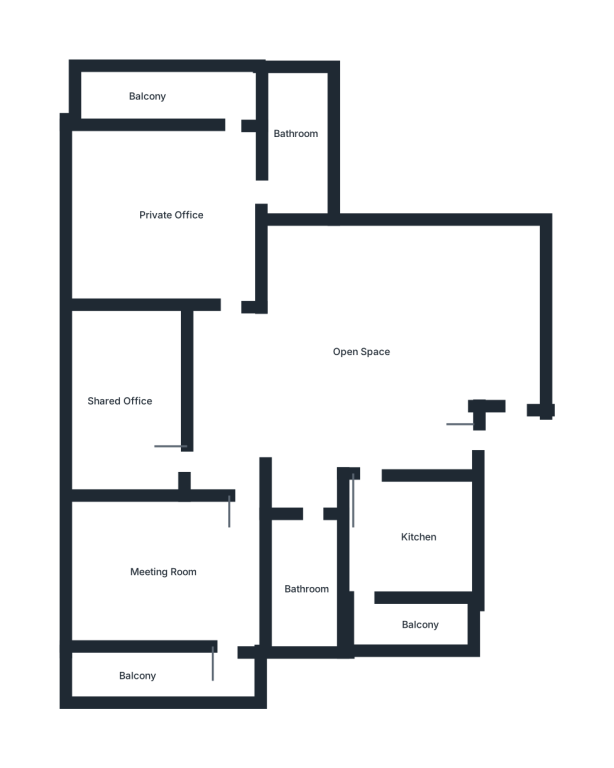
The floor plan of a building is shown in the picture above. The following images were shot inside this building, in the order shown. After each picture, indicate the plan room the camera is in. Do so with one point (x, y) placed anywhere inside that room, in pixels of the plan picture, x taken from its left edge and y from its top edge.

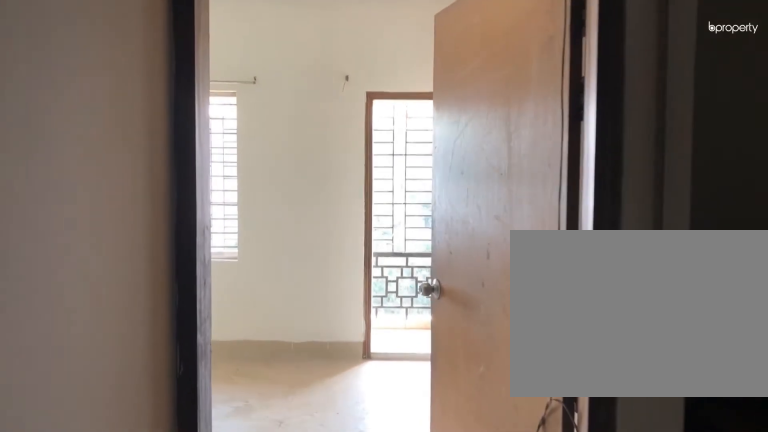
(233, 310)
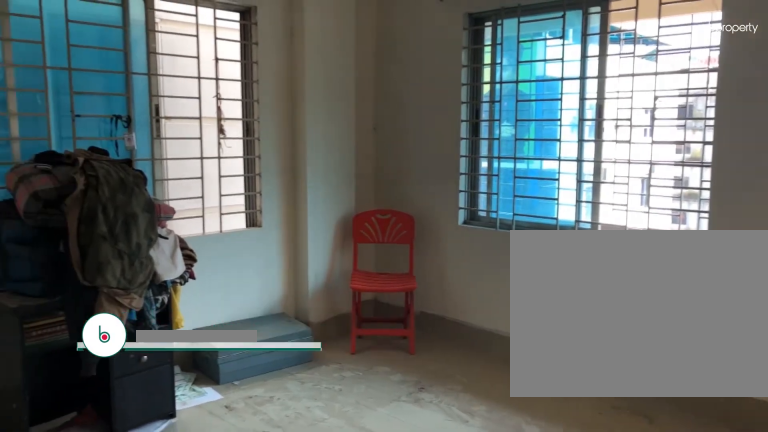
(171, 203)
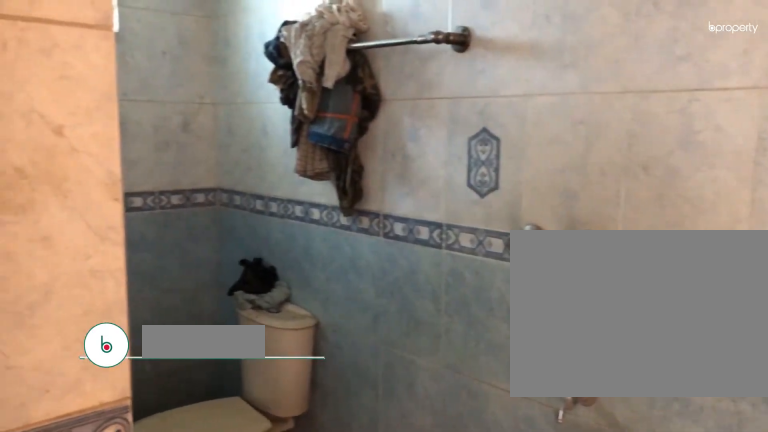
(300, 122)
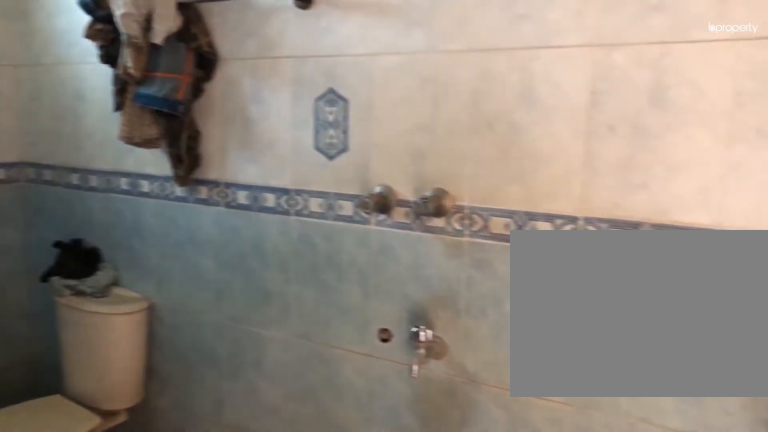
(300, 122)
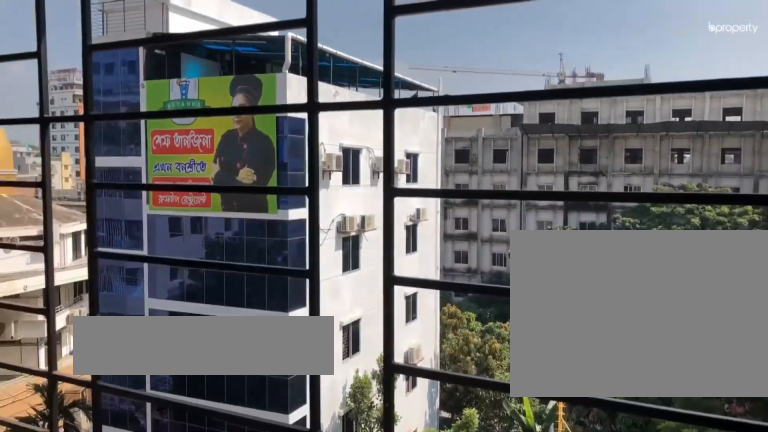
(165, 81)
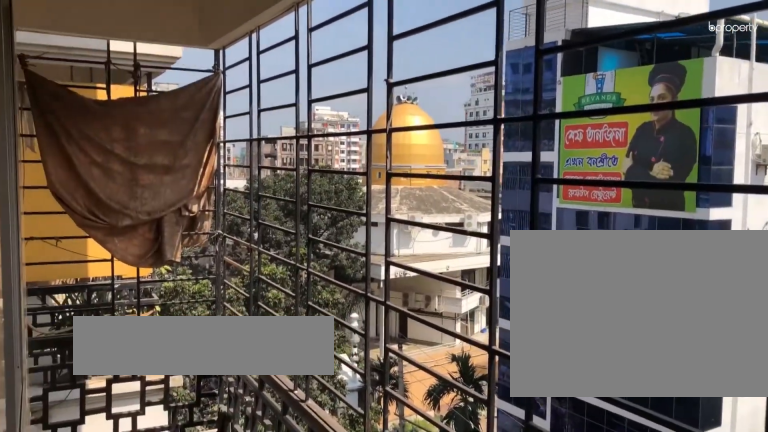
(165, 81)
